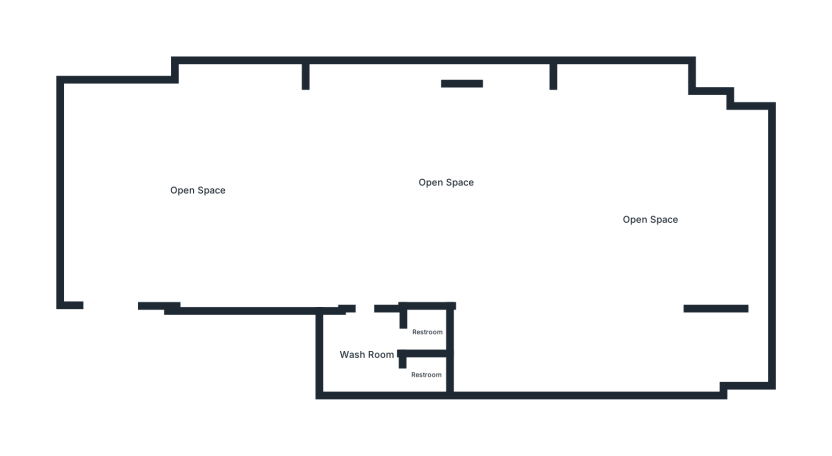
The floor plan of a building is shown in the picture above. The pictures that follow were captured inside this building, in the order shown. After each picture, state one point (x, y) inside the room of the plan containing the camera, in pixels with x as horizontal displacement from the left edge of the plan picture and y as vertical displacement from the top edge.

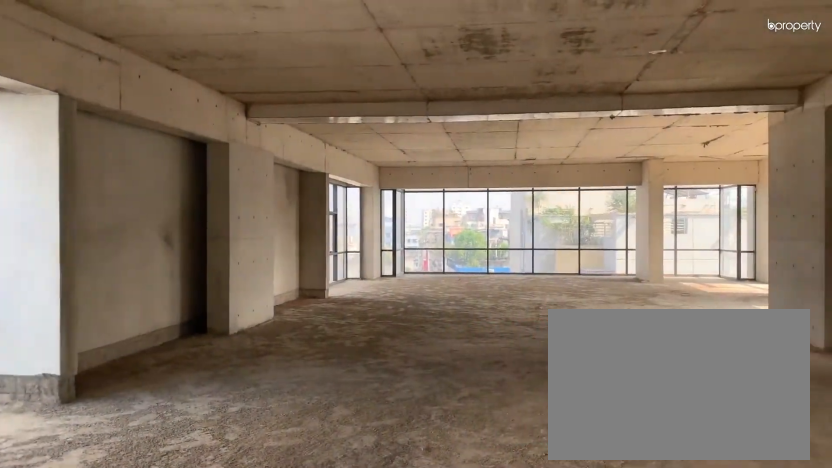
(199, 191)
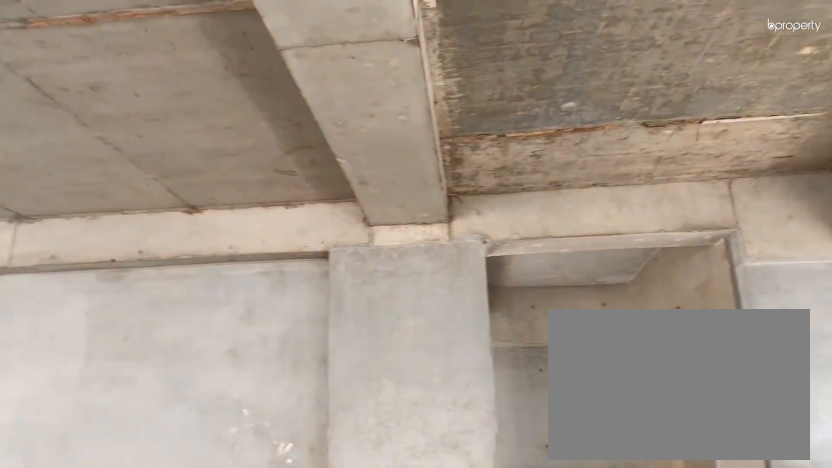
(199, 191)
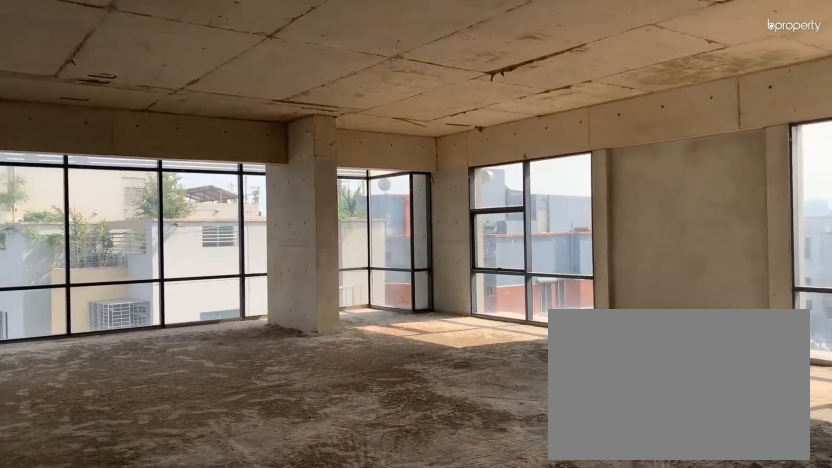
(448, 182)
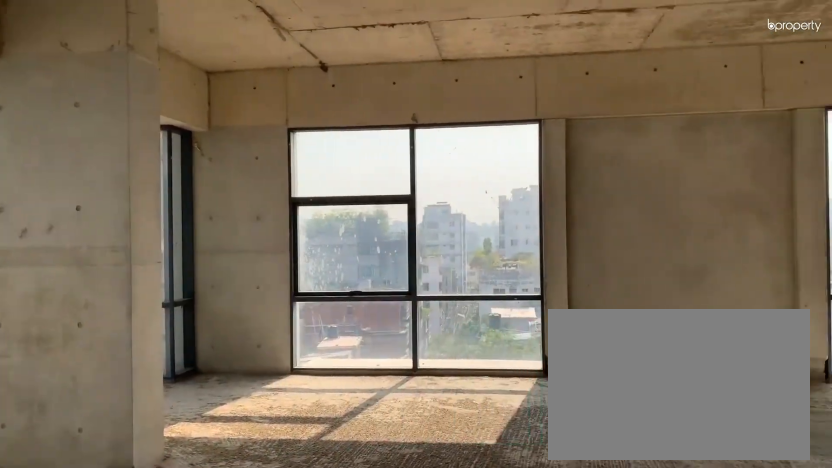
(653, 219)
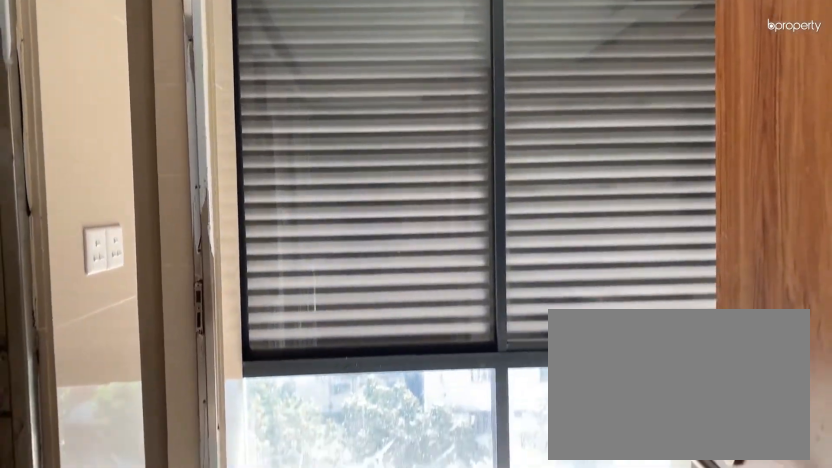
(366, 355)
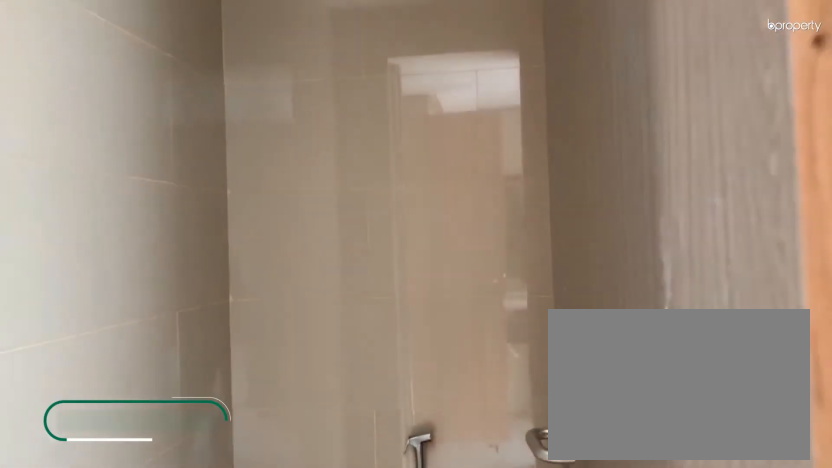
(426, 333)
